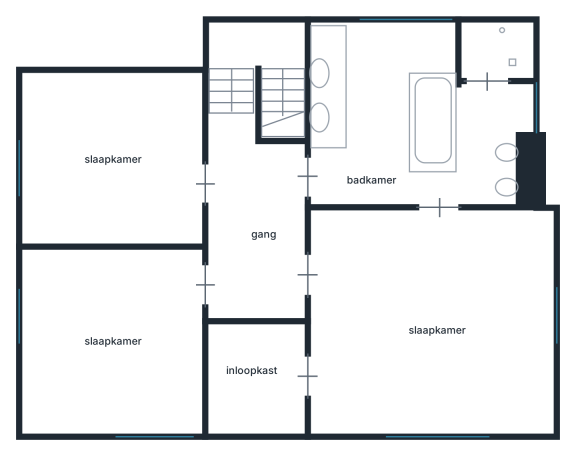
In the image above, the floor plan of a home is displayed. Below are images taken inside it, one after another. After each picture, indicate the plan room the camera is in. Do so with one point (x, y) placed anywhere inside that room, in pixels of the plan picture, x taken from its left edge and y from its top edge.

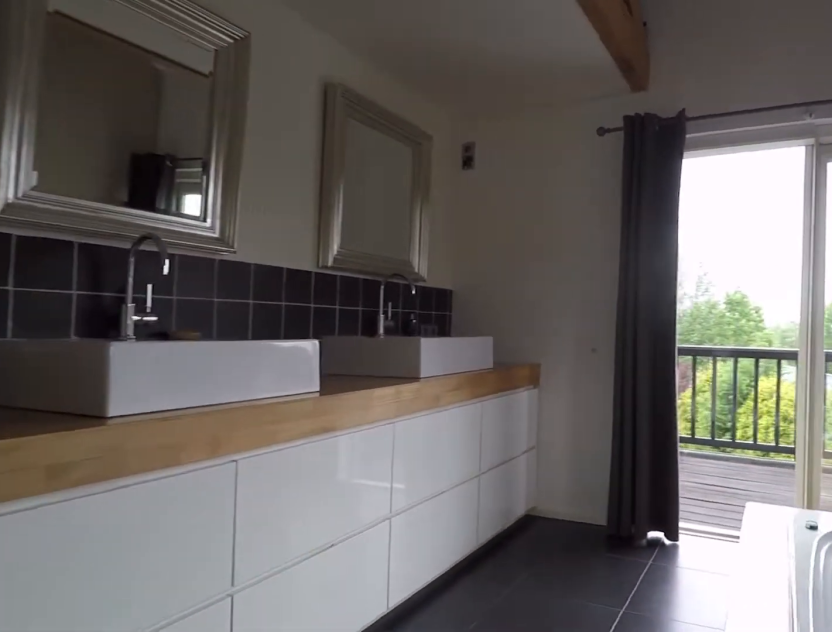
(445, 62)
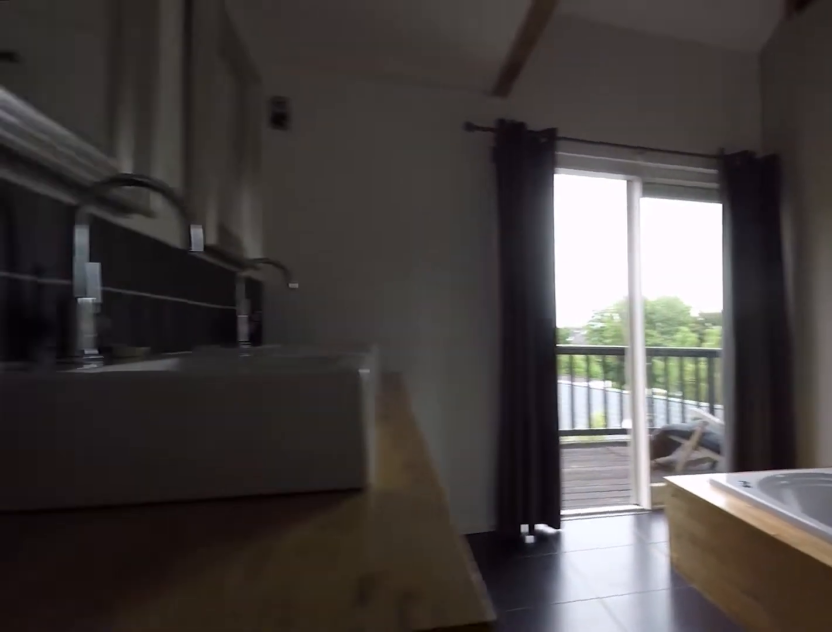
(445, 62)
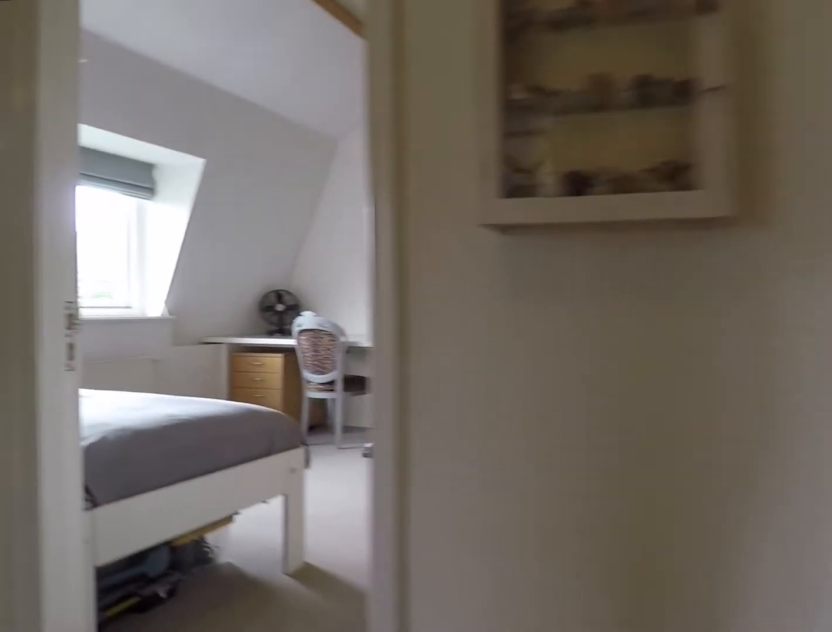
(255, 224)
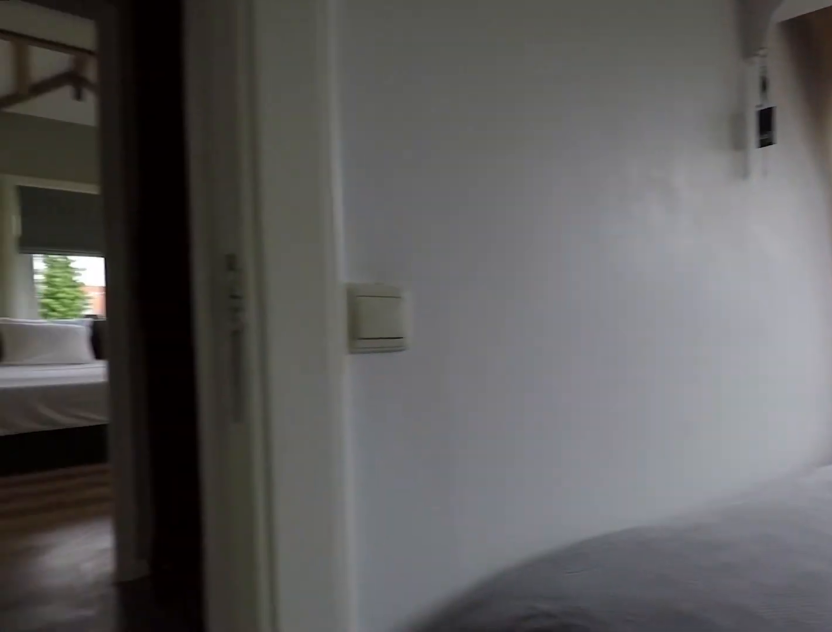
(113, 339)
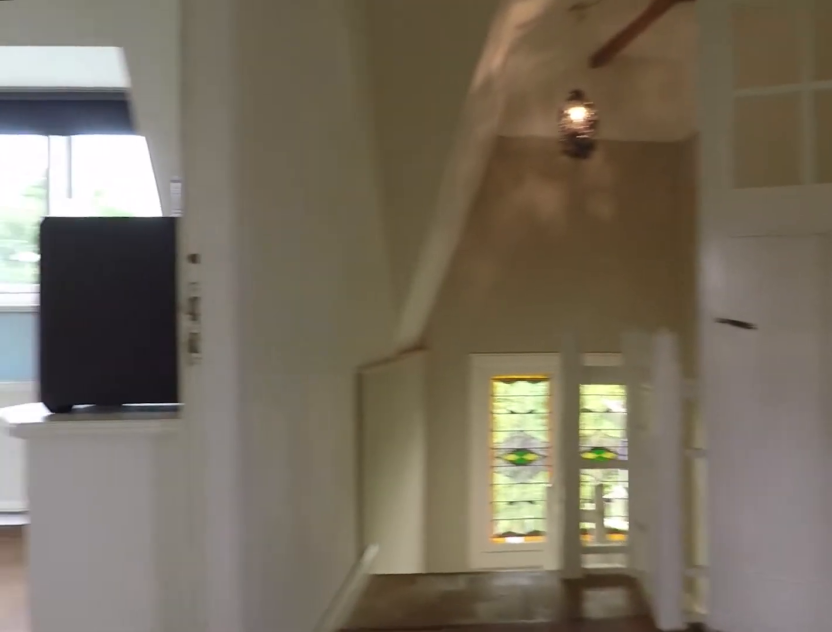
(255, 224)
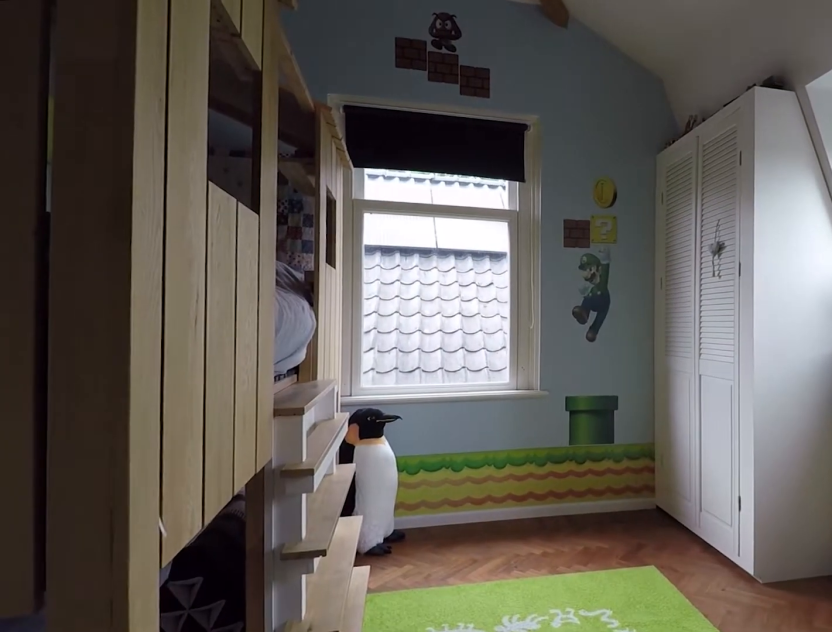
(113, 163)
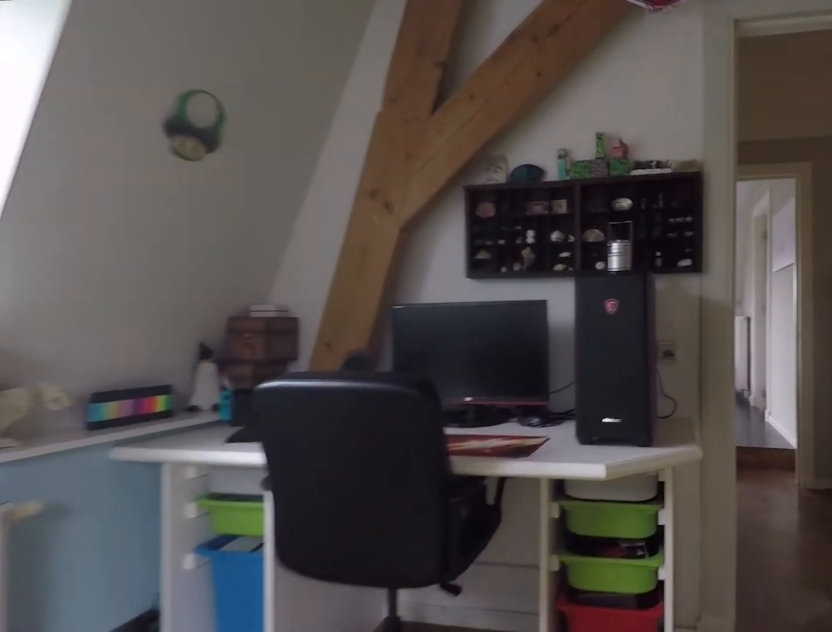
(113, 163)
